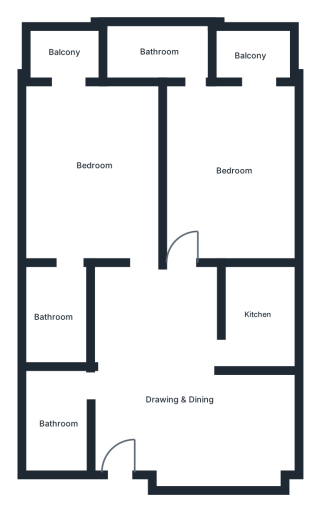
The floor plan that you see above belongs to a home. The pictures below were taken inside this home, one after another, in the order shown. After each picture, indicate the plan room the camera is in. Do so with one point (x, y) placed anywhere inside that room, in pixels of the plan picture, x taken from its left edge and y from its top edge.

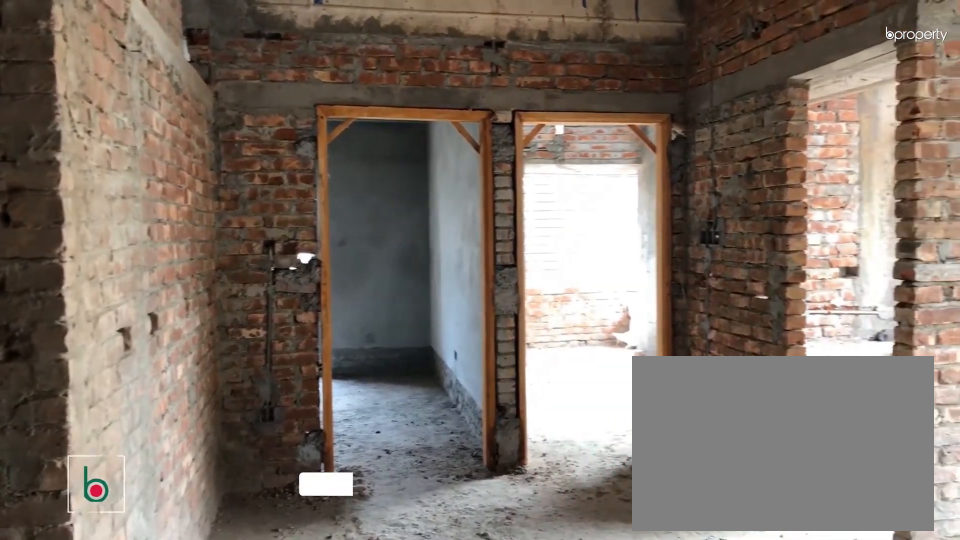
(178, 398)
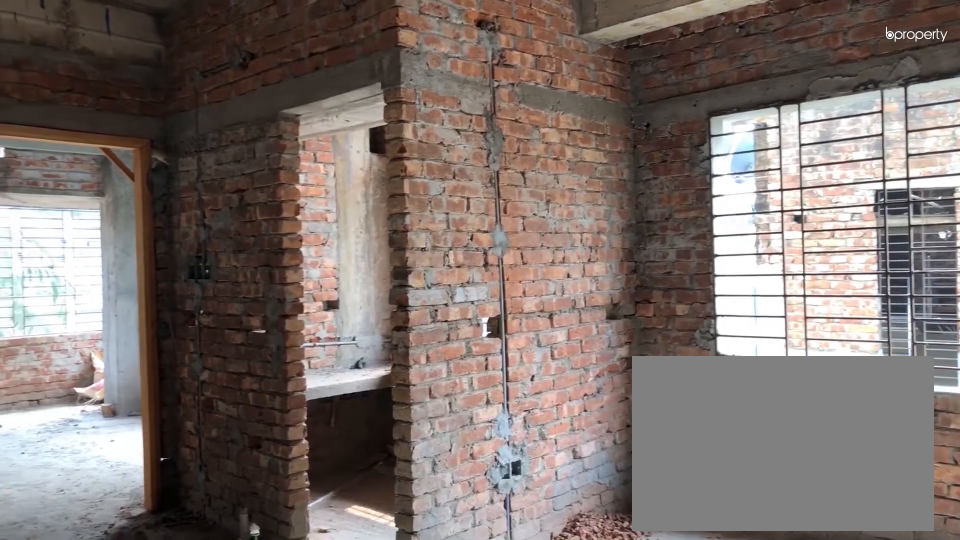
(181, 394)
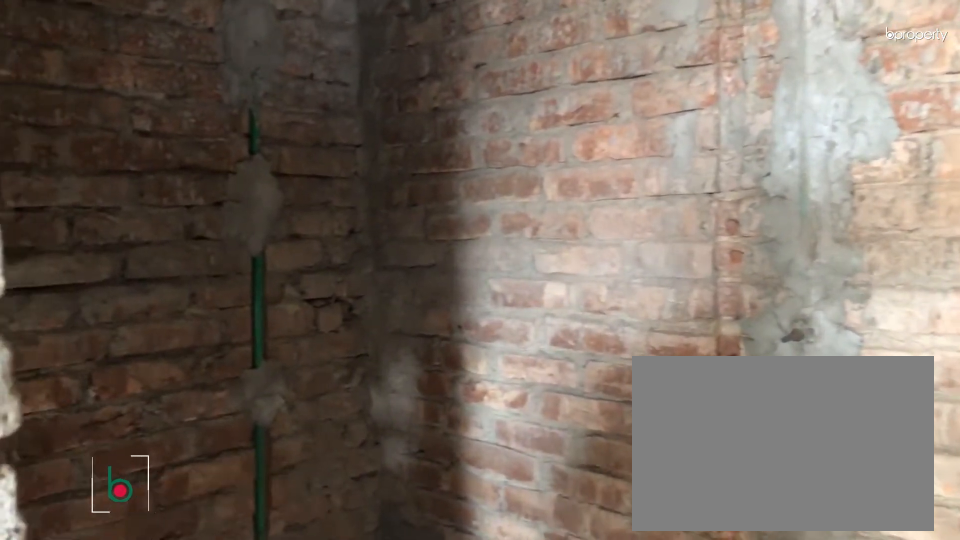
(57, 420)
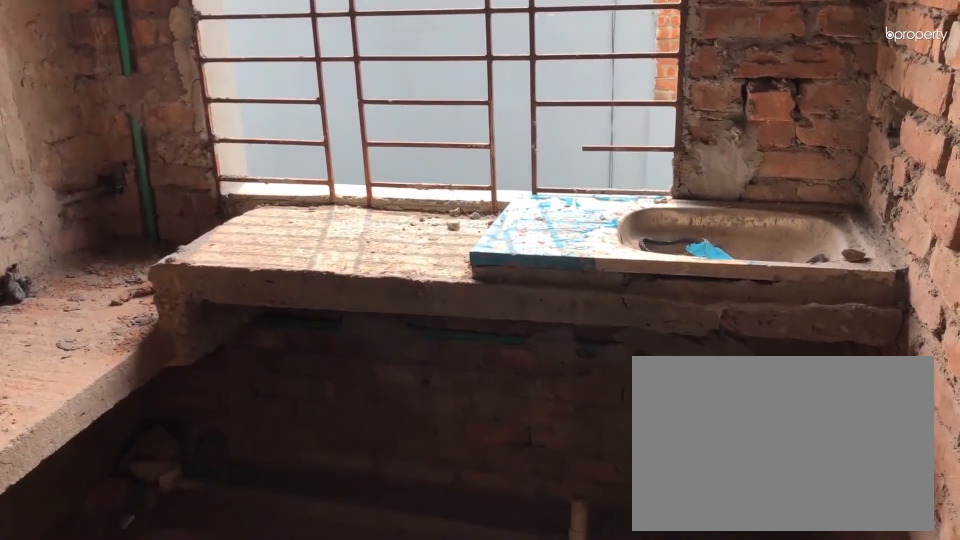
(254, 316)
